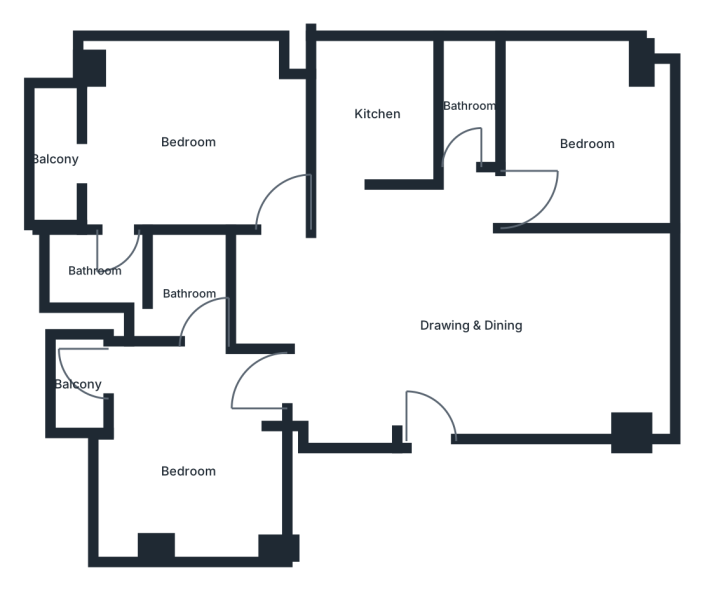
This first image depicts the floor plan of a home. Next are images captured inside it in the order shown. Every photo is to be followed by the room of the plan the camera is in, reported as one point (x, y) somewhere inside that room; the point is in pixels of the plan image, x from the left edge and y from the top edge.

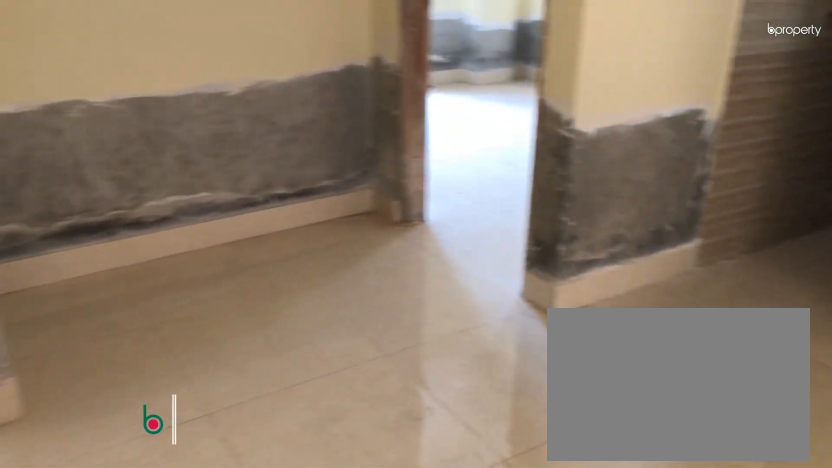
(468, 324)
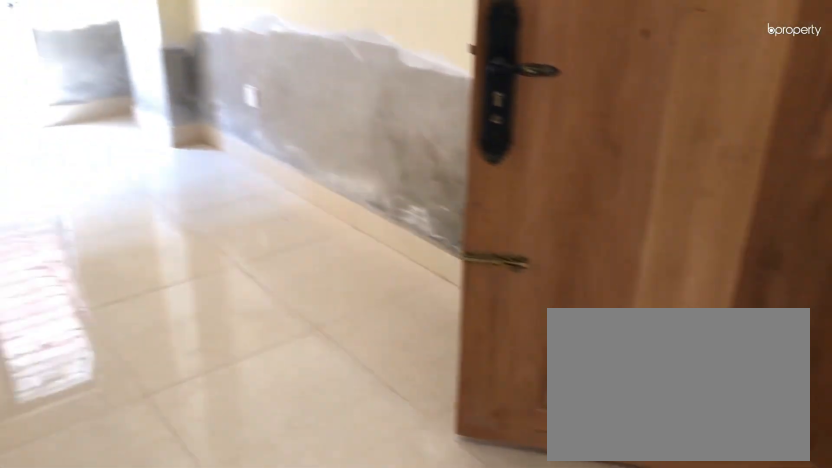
(468, 324)
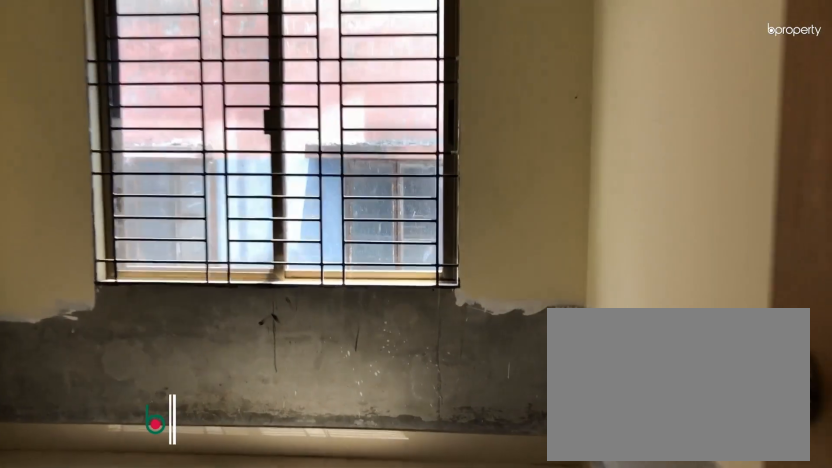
(589, 143)
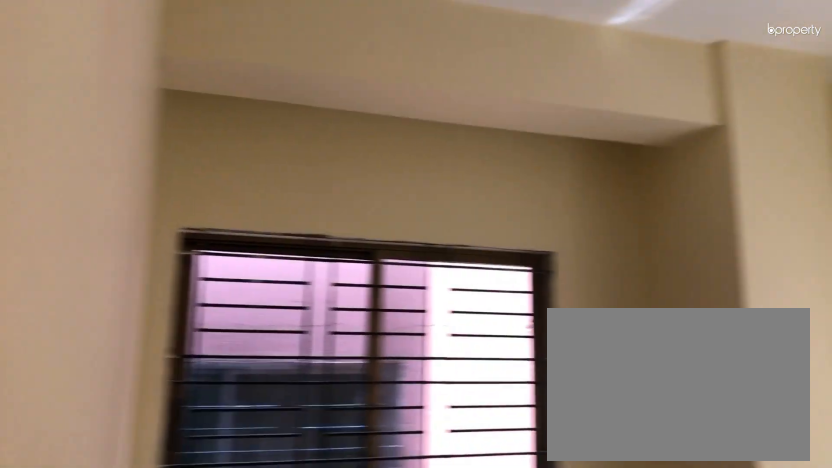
(589, 143)
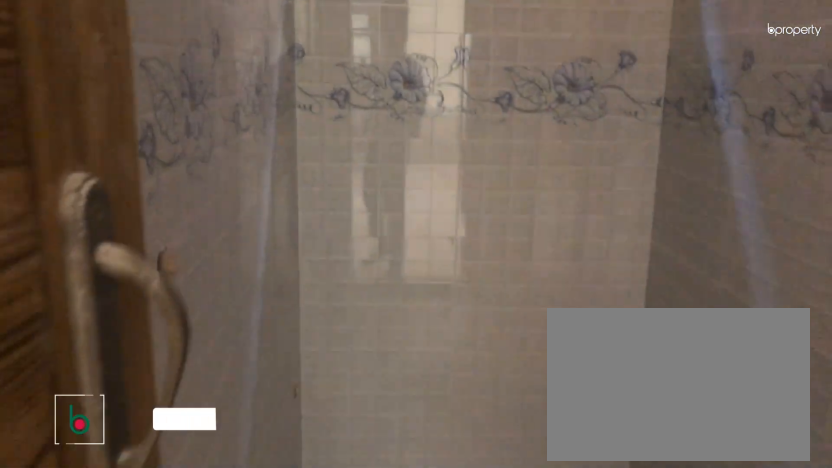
(471, 105)
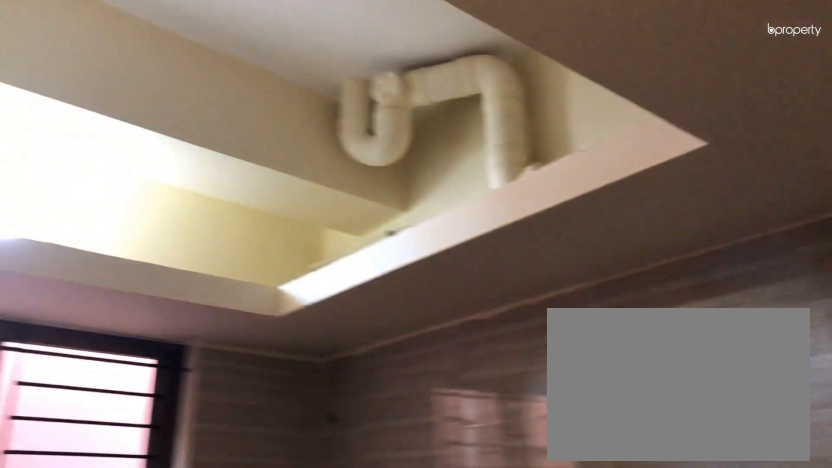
(378, 114)
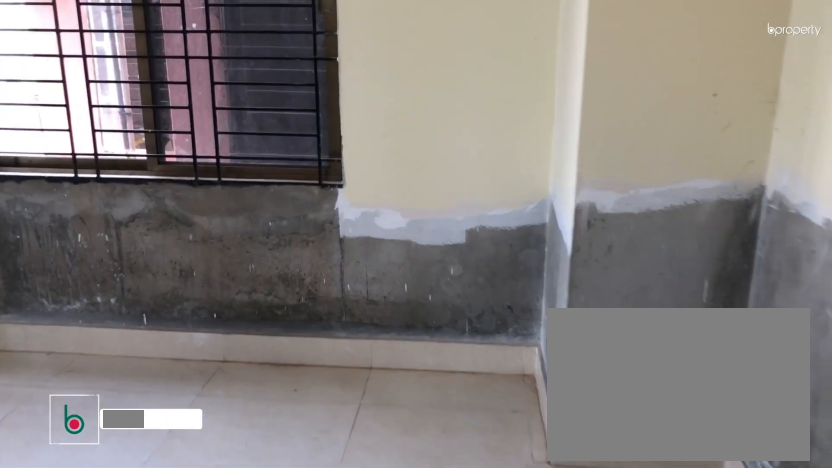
(192, 143)
